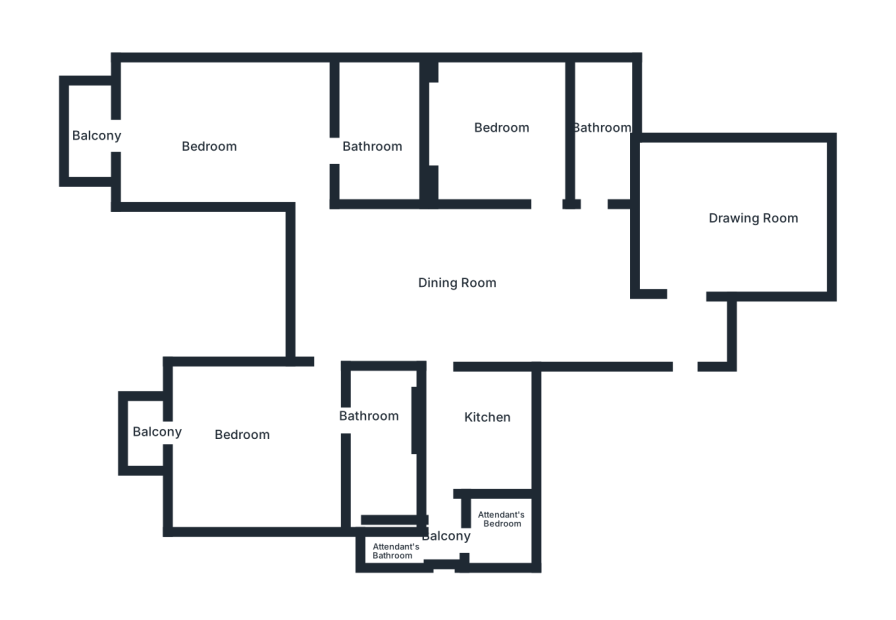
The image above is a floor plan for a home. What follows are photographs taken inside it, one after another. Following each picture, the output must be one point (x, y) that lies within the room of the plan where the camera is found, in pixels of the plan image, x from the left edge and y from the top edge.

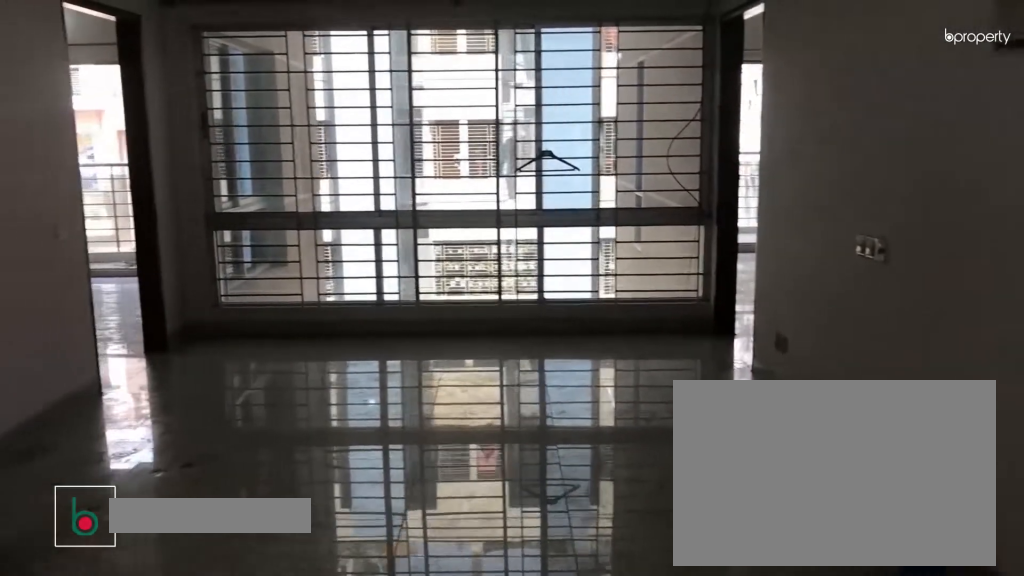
(454, 289)
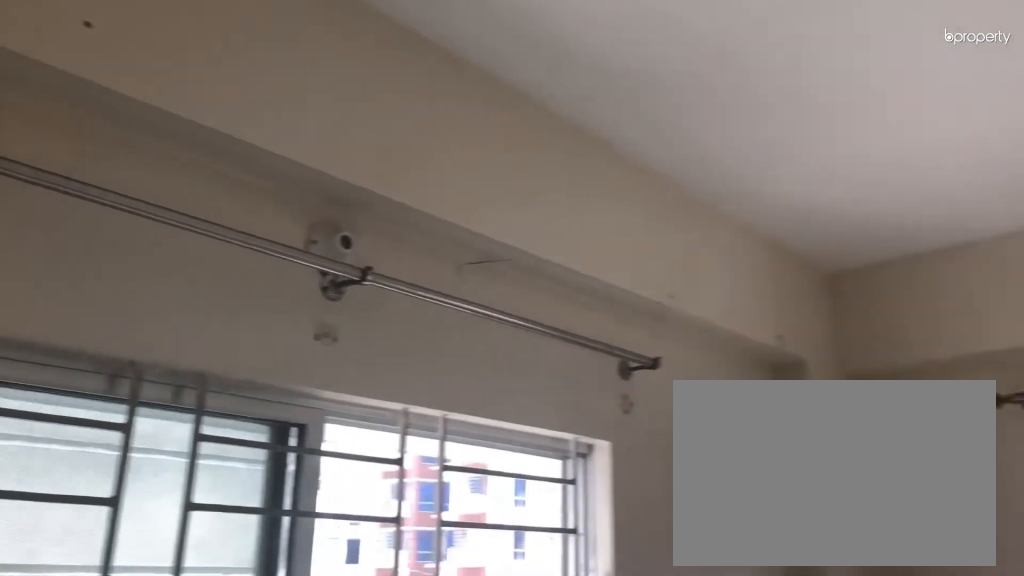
(716, 229)
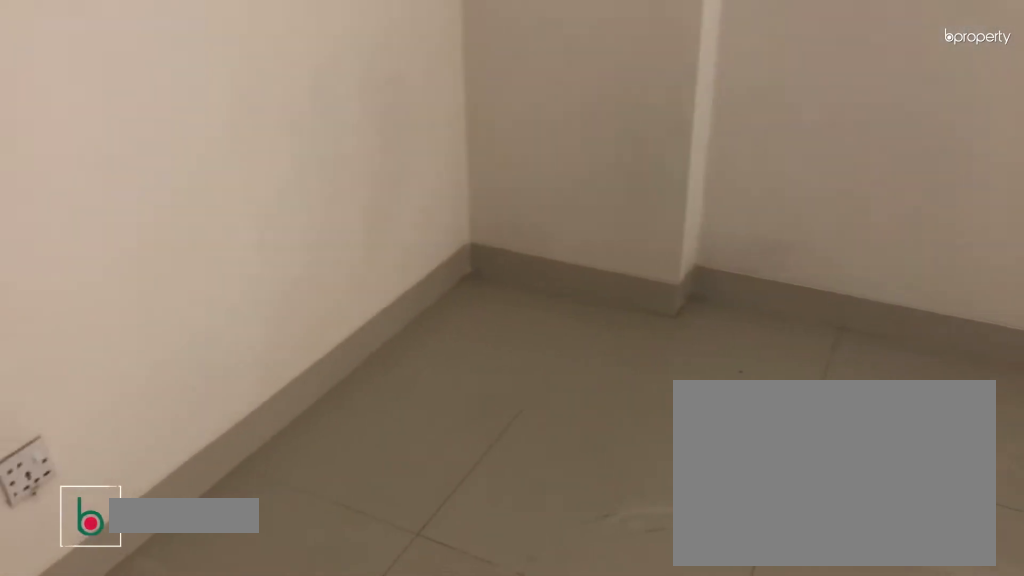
(504, 133)
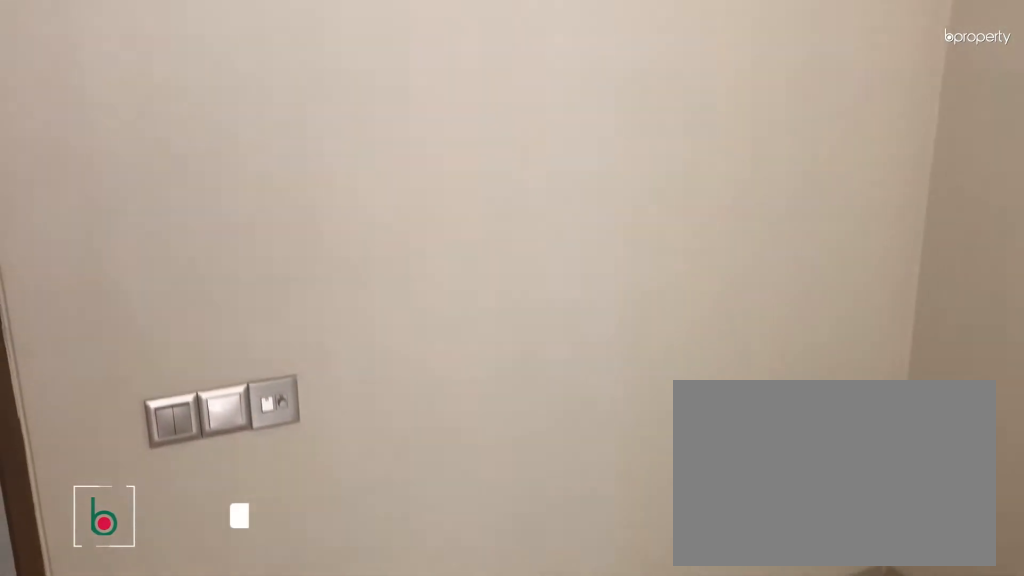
(504, 133)
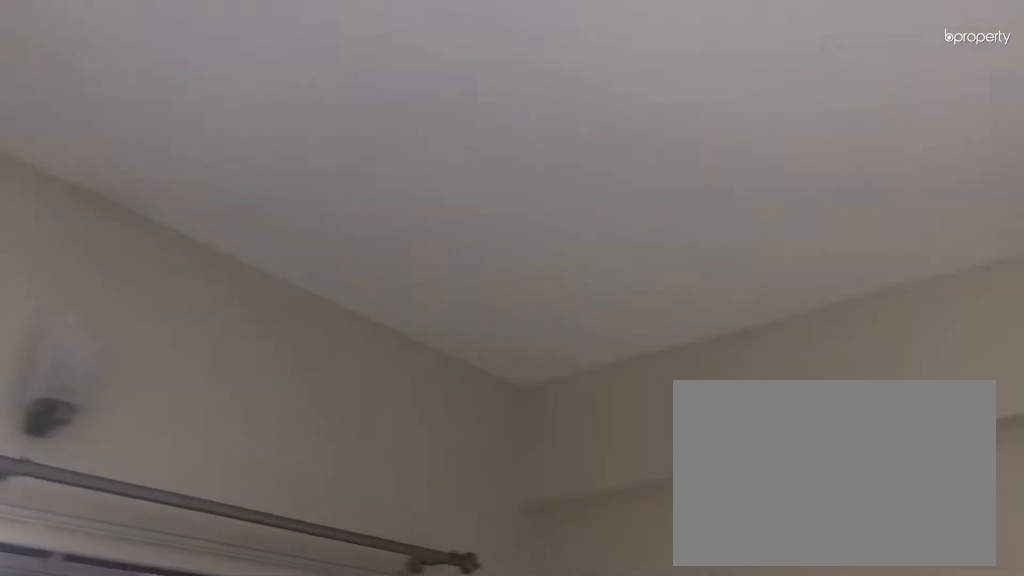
(196, 126)
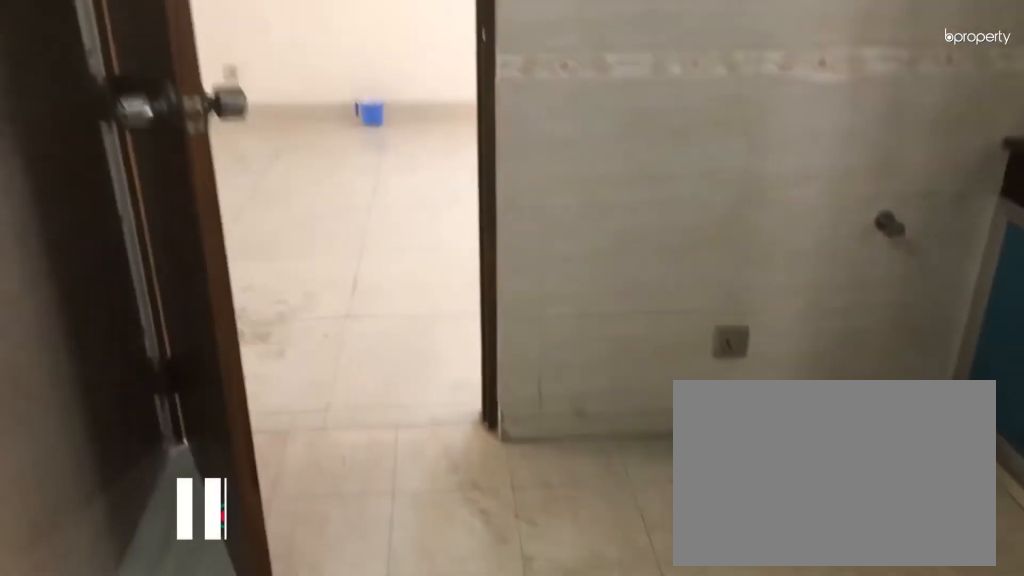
(484, 418)
